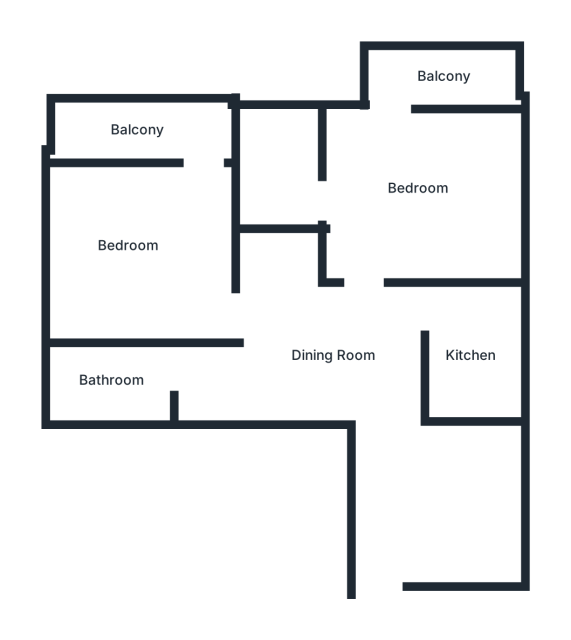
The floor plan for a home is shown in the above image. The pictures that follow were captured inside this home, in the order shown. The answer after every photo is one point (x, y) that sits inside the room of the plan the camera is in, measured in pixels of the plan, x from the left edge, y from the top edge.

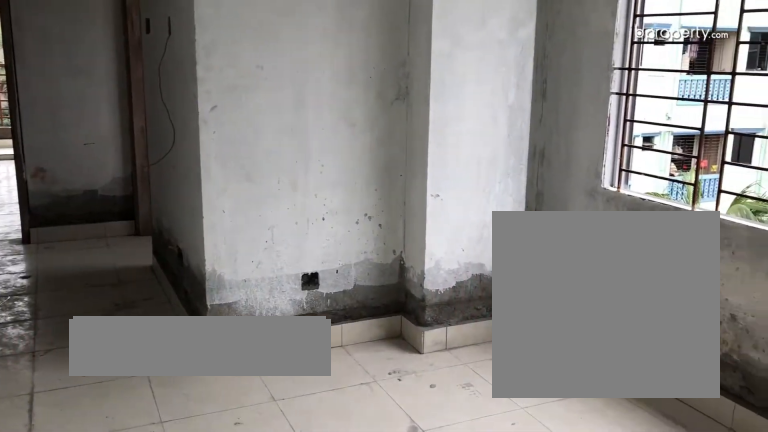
(454, 528)
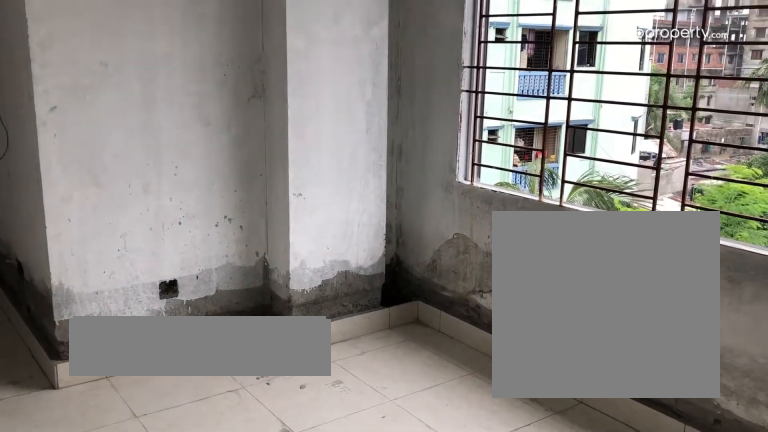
(454, 528)
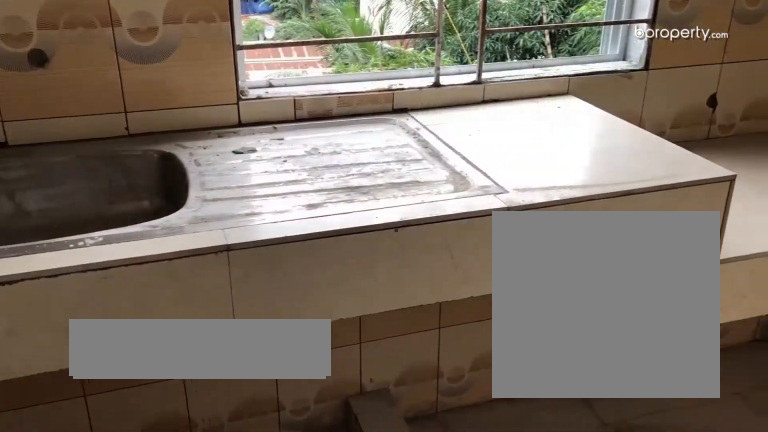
(472, 359)
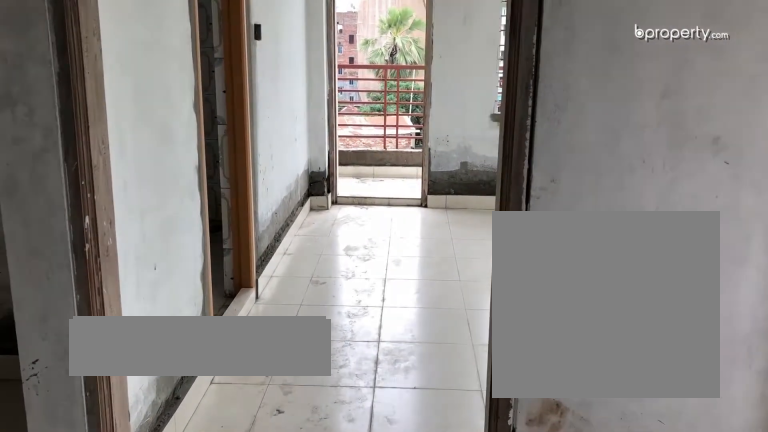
(417, 189)
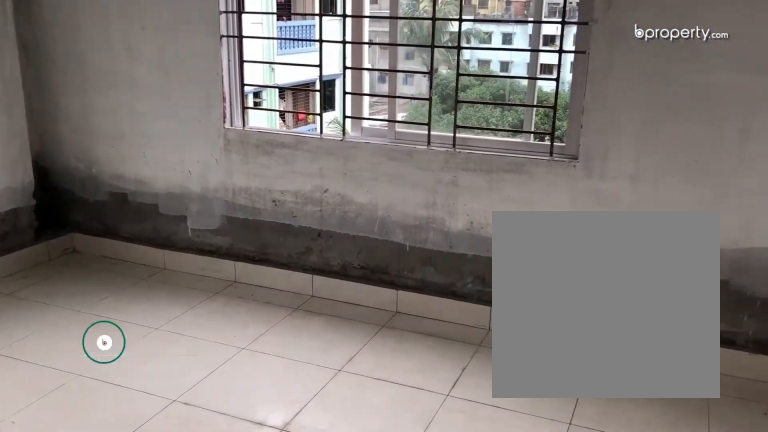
(417, 189)
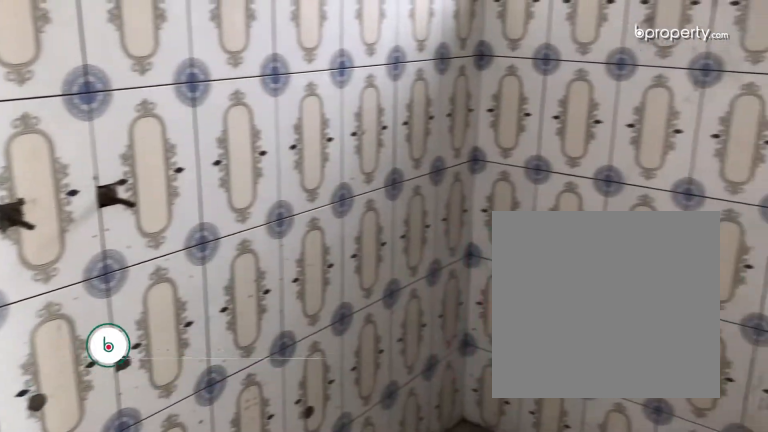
(281, 169)
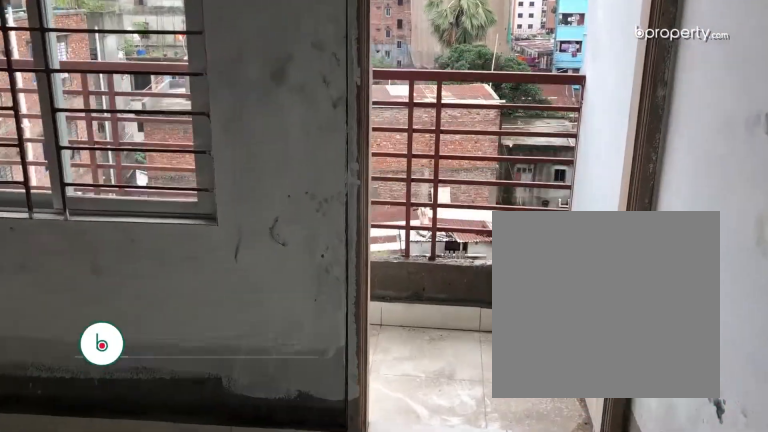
(127, 243)
